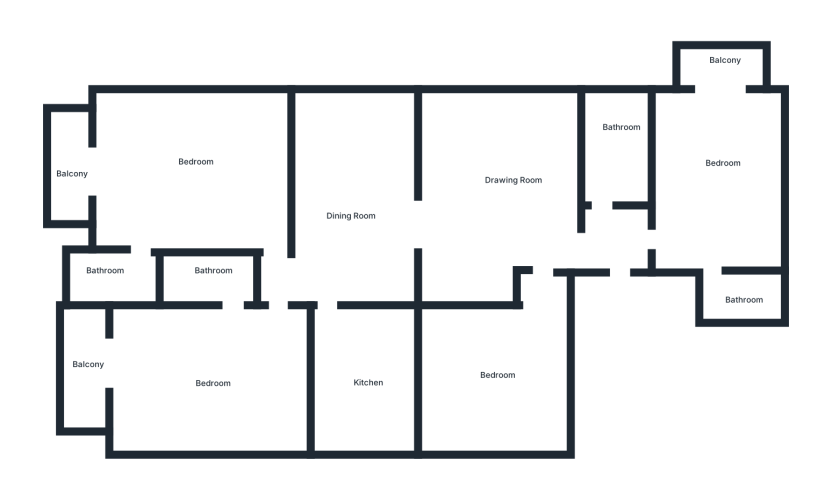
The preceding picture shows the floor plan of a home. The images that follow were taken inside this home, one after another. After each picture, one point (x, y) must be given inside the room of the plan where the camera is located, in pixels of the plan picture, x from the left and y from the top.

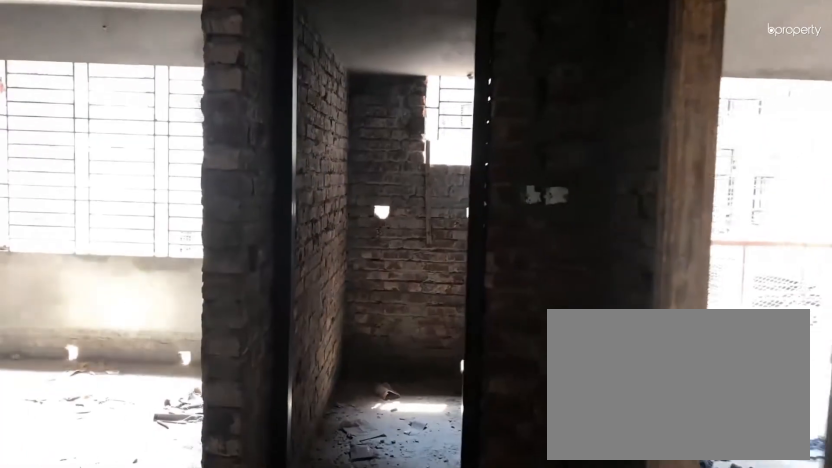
(613, 255)
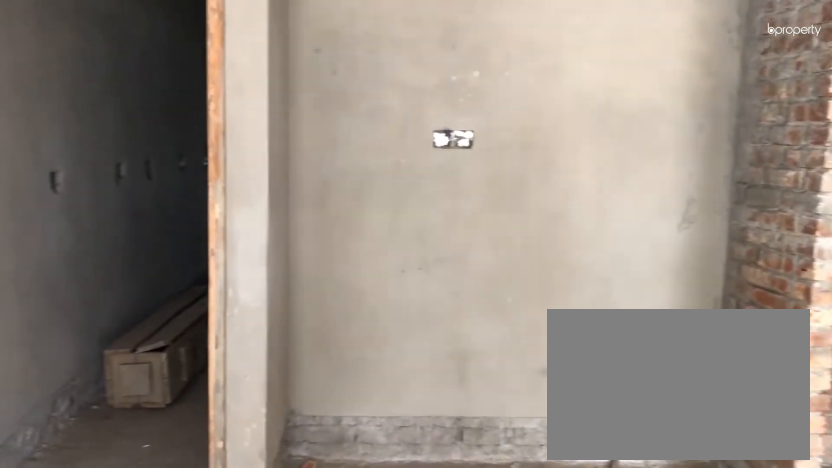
(483, 210)
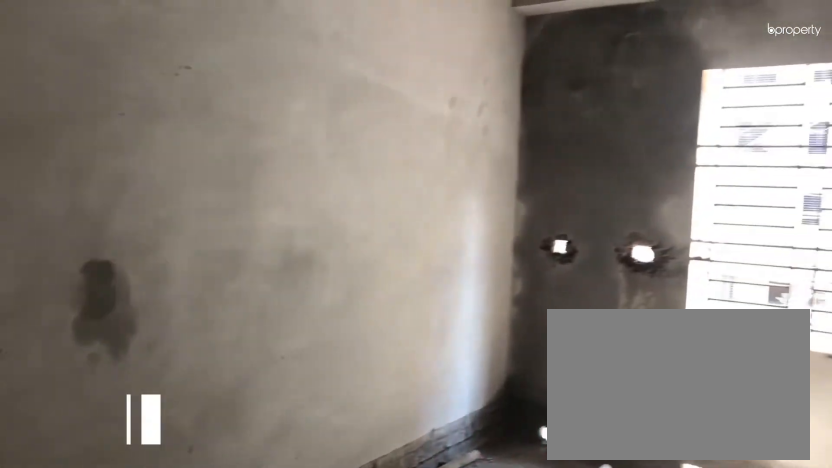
(363, 210)
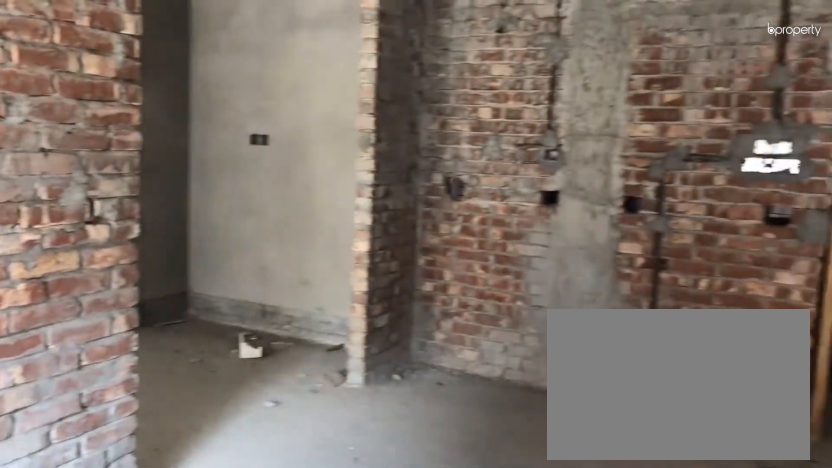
(363, 210)
